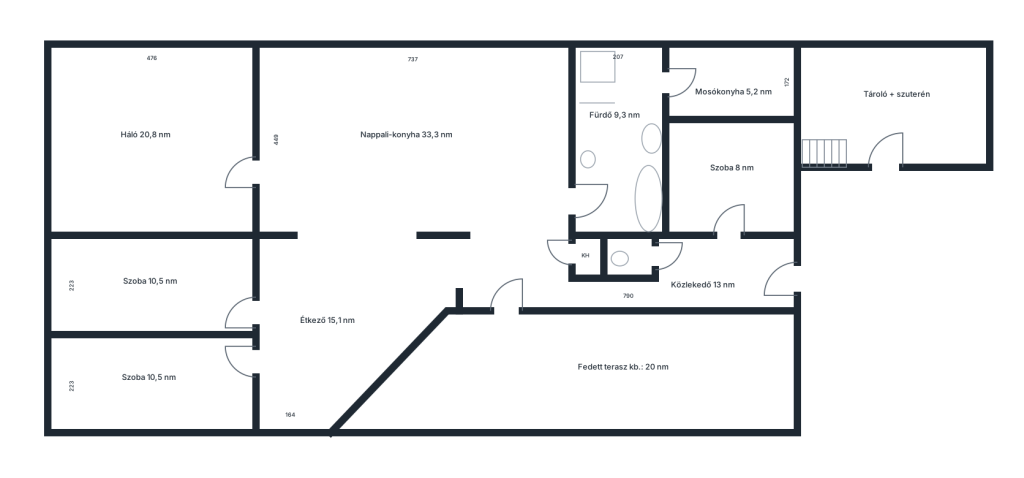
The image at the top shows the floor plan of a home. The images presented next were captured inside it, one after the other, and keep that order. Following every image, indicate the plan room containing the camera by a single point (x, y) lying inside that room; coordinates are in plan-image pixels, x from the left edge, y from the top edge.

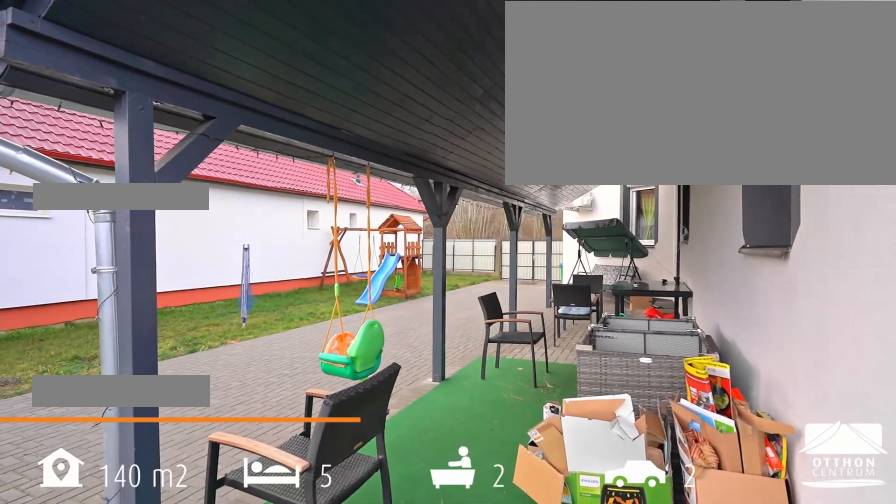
(618, 371)
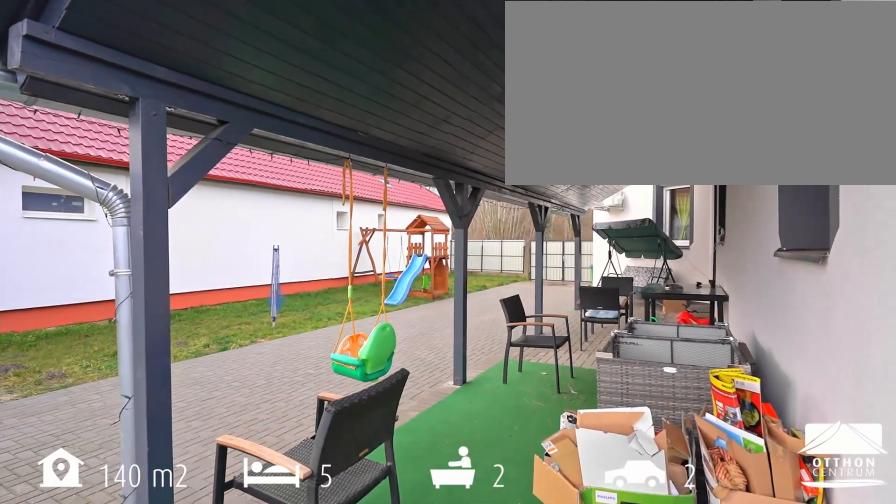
(618, 371)
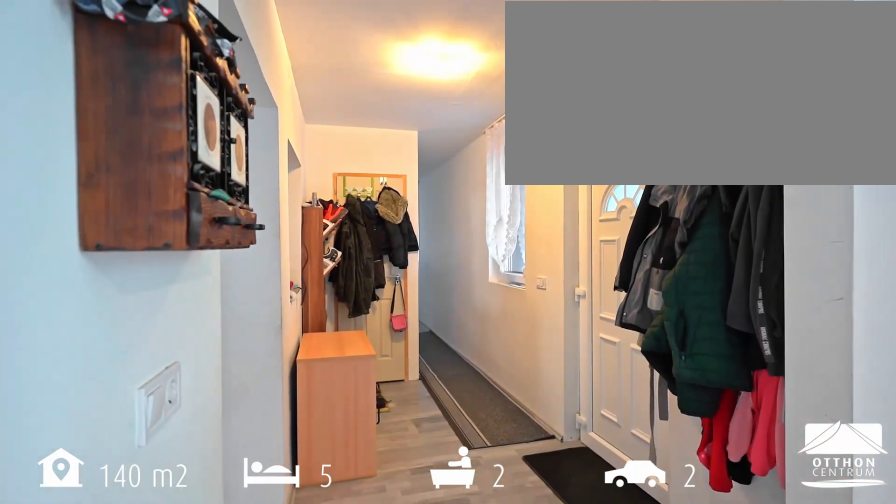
(624, 294)
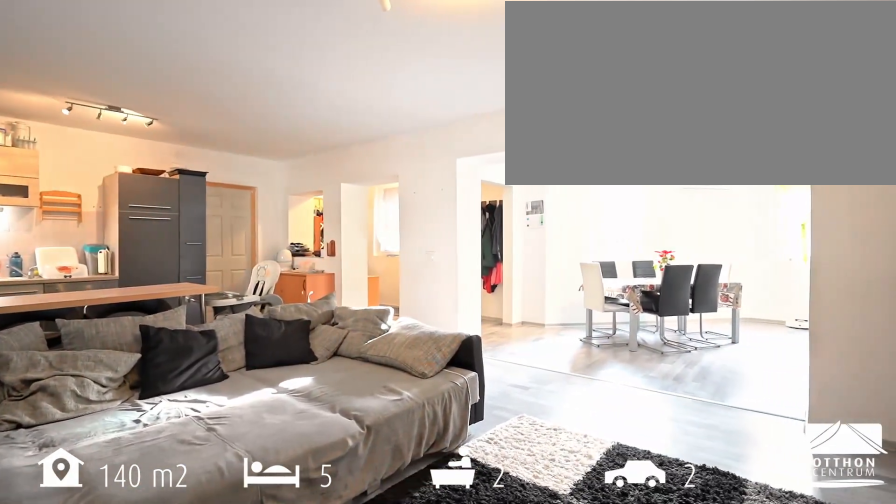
(415, 140)
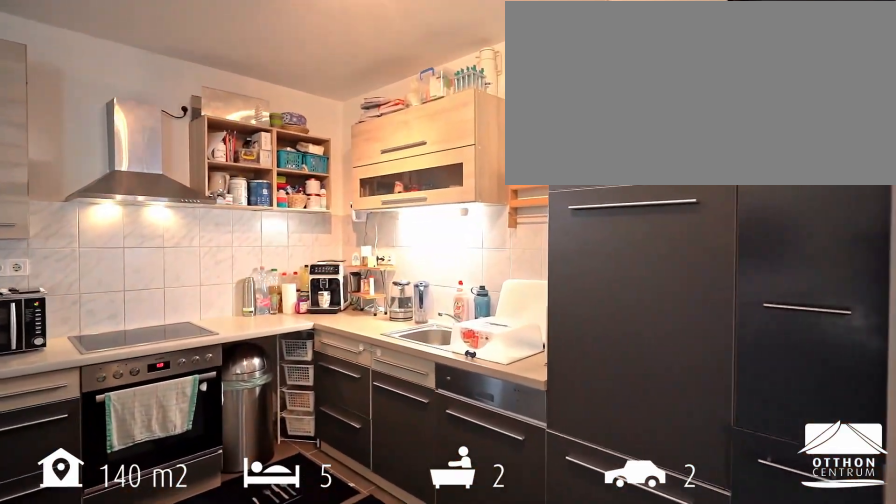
(415, 140)
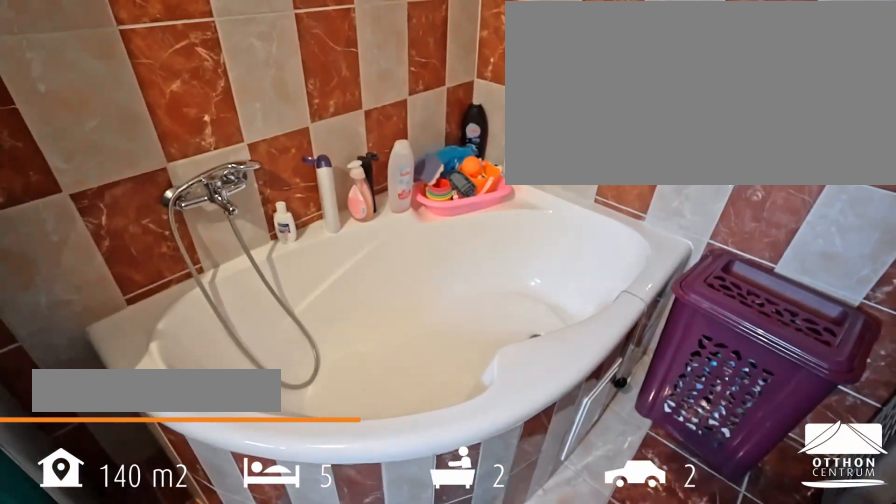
(618, 145)
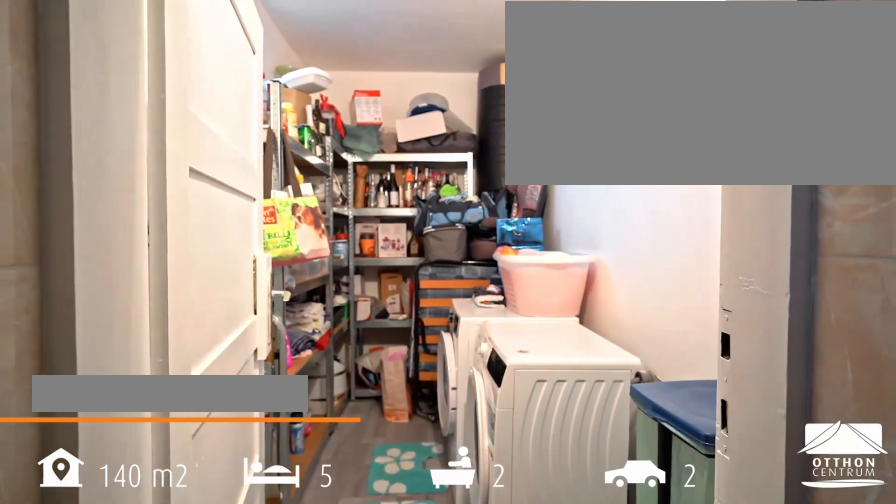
(731, 82)
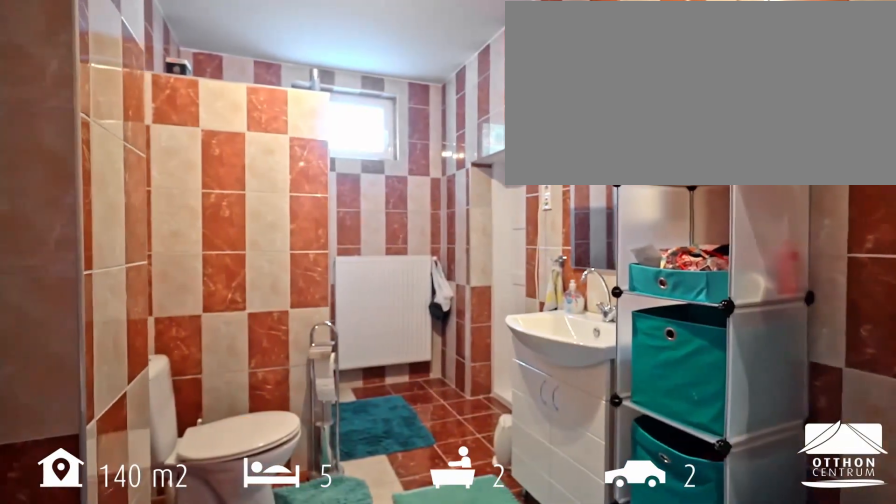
(618, 143)
